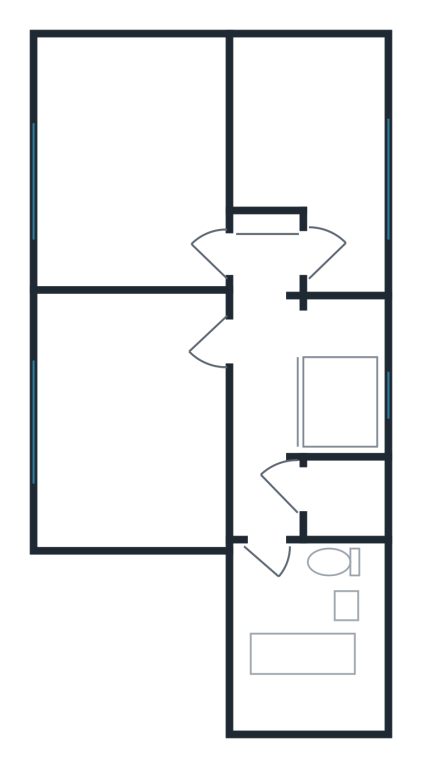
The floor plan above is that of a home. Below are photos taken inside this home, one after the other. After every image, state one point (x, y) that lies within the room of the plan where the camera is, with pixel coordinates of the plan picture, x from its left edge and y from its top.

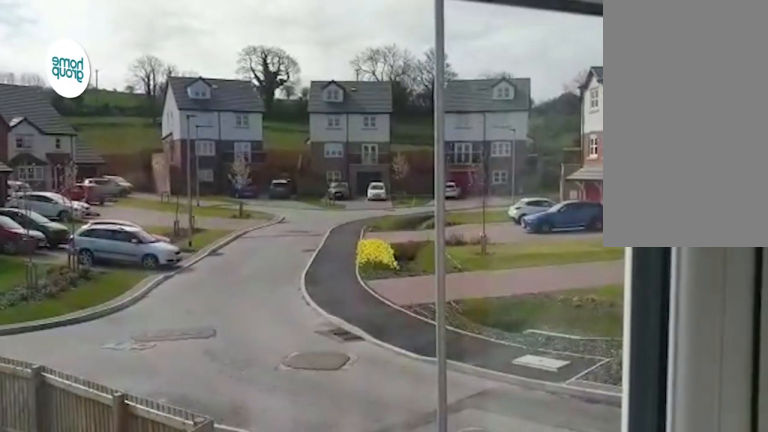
(301, 392)
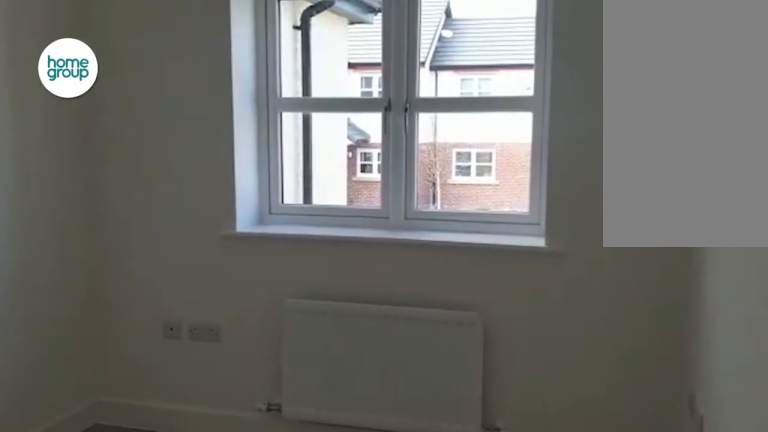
(134, 415)
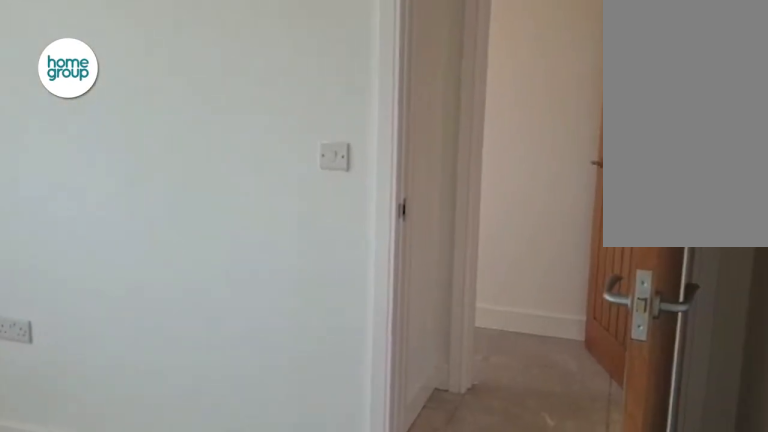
(138, 189)
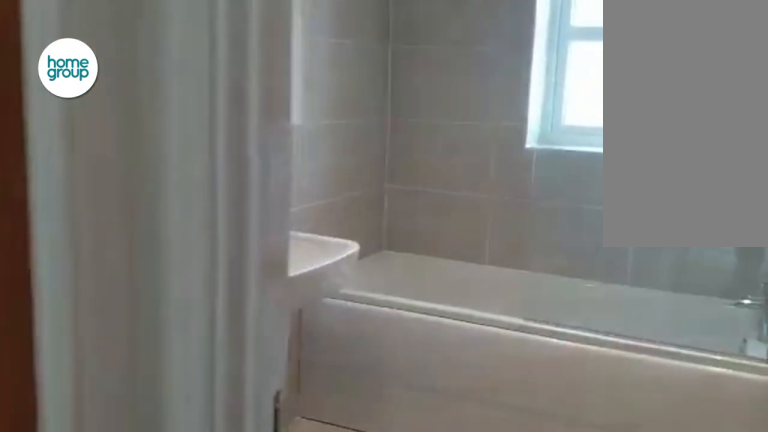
(314, 637)
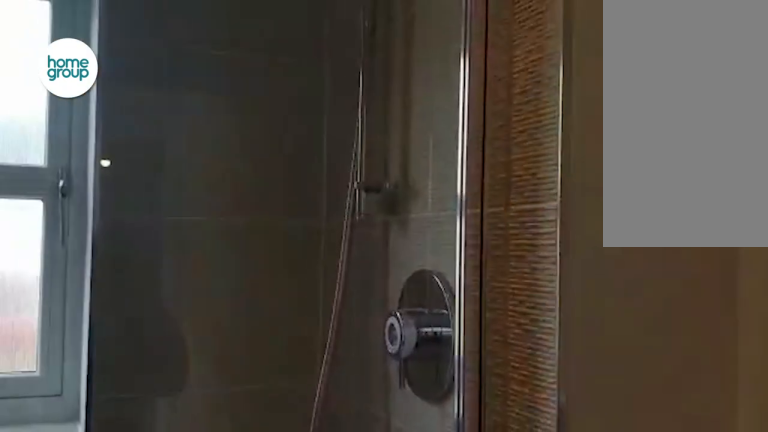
(314, 637)
